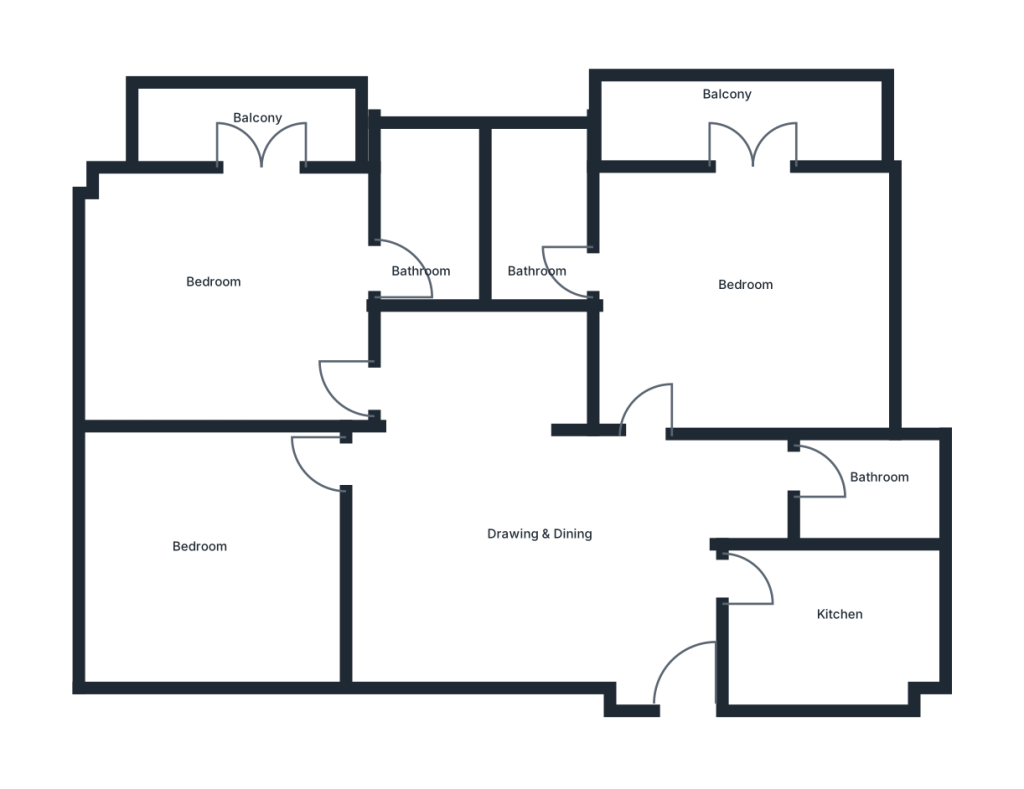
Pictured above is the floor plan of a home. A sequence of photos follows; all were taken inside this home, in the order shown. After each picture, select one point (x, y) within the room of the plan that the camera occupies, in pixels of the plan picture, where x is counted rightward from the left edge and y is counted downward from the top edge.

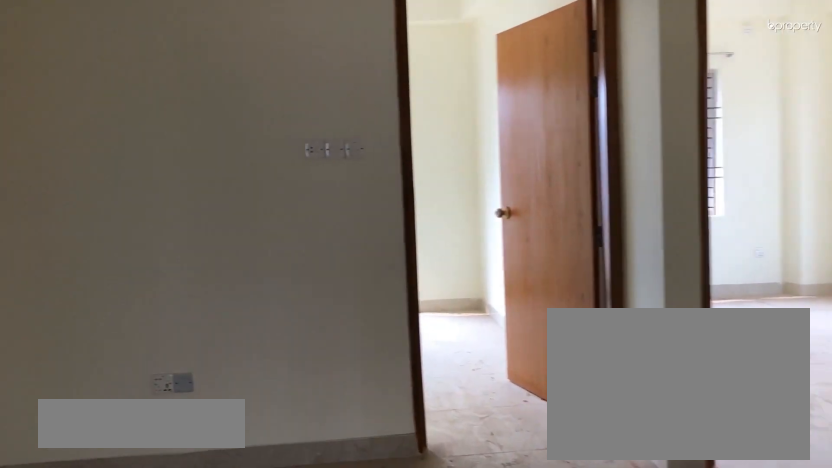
(542, 556)
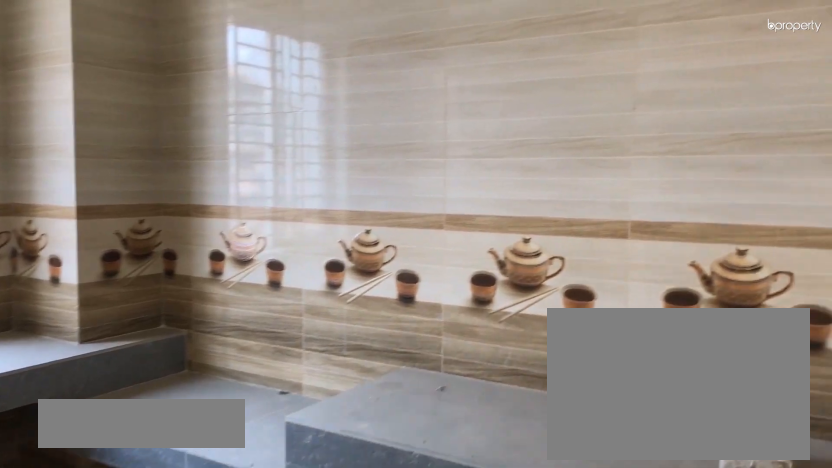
(826, 615)
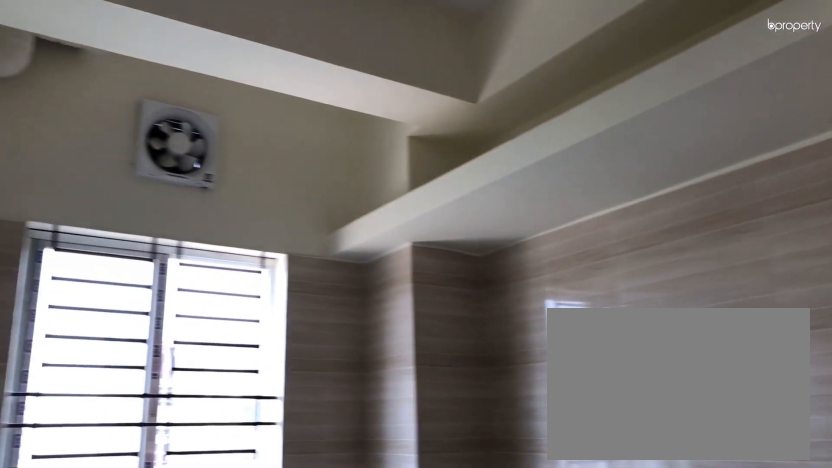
(826, 615)
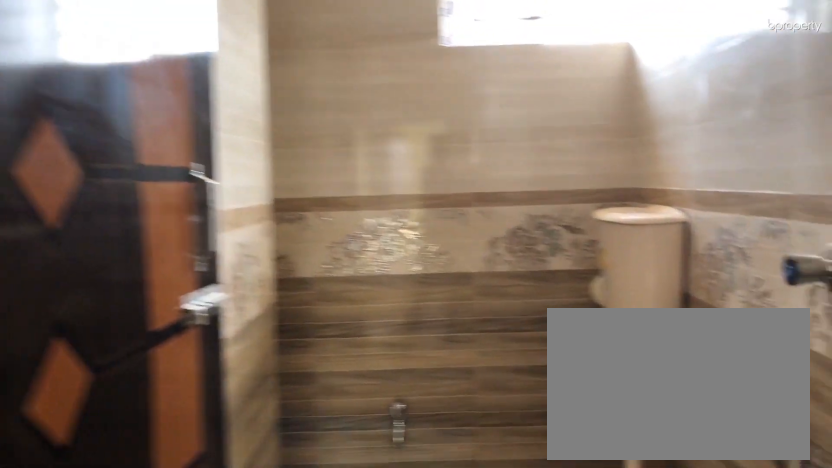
(867, 477)
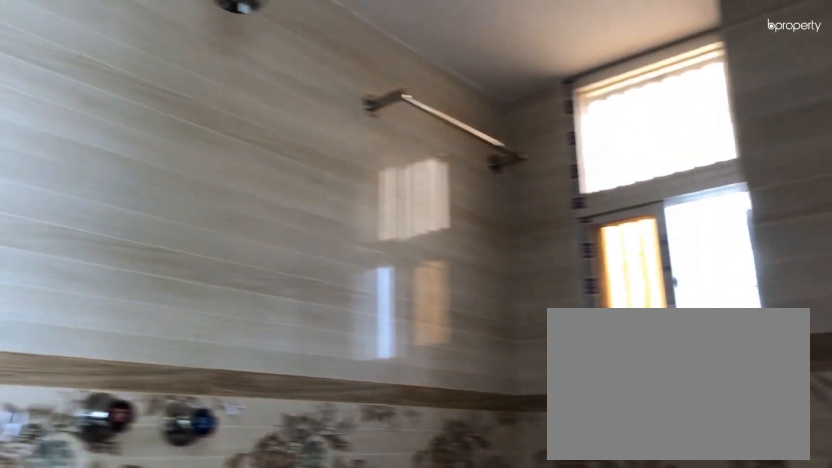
(536, 206)
